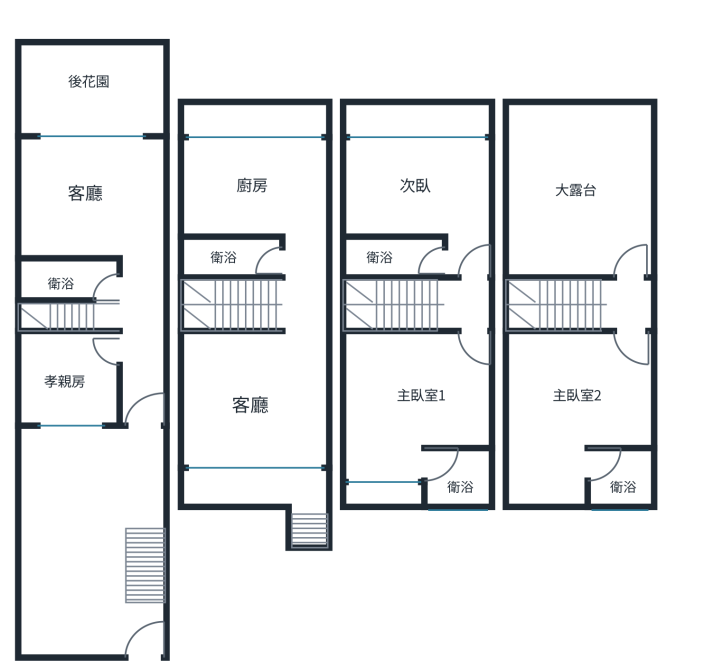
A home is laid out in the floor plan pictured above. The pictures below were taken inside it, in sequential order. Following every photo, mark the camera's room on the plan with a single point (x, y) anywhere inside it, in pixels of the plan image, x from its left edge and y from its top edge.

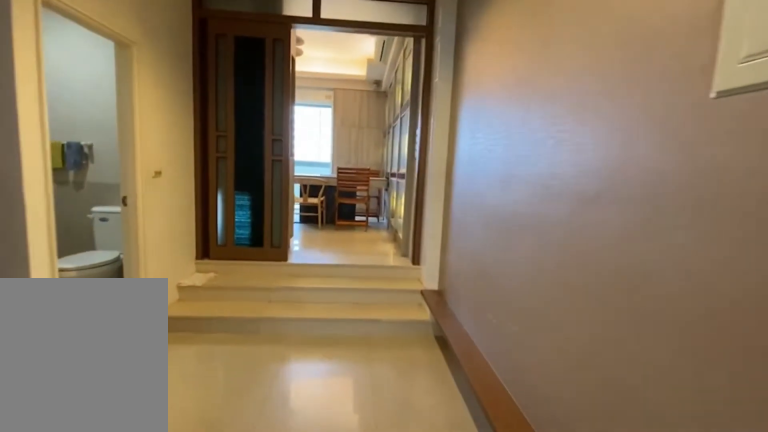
(302, 306)
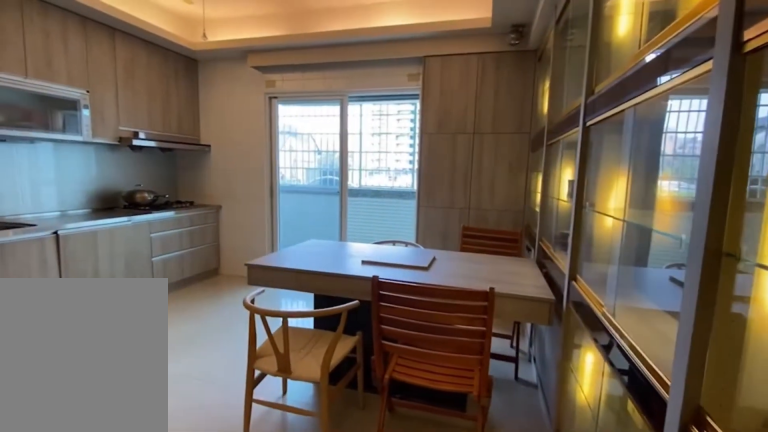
(251, 189)
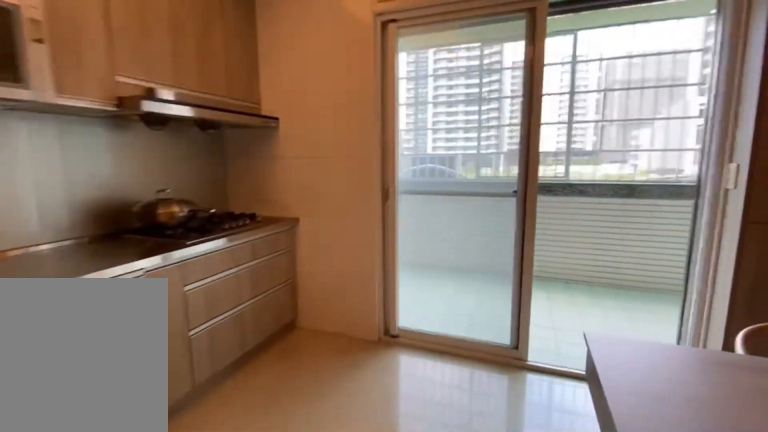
(251, 188)
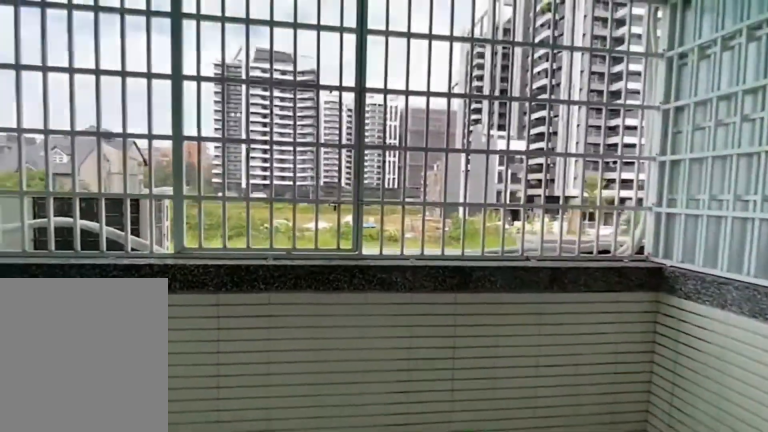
(257, 113)
